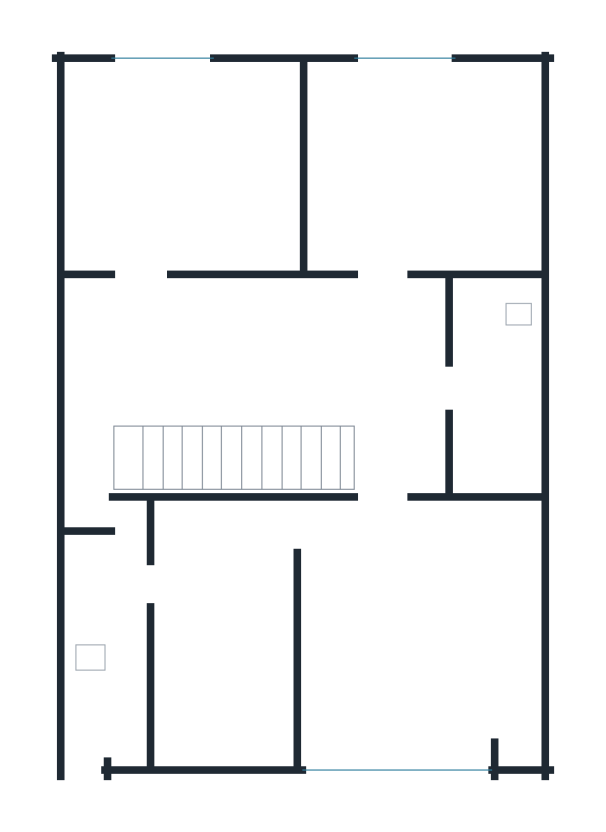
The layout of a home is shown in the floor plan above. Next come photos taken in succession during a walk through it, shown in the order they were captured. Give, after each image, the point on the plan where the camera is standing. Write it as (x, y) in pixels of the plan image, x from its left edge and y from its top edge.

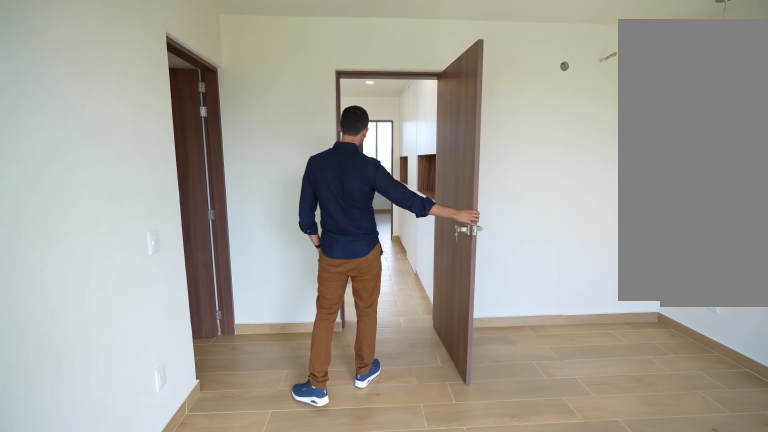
(332, 741)
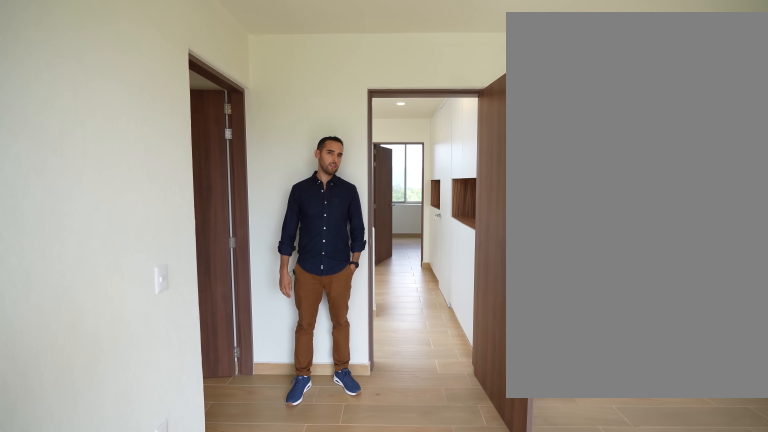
(370, 746)
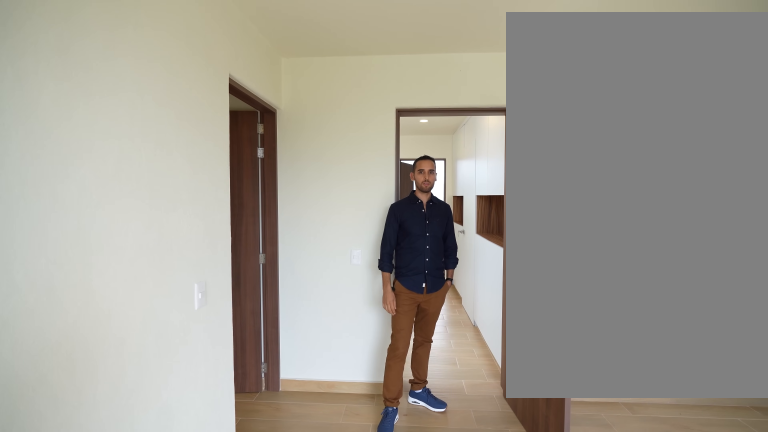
(370, 746)
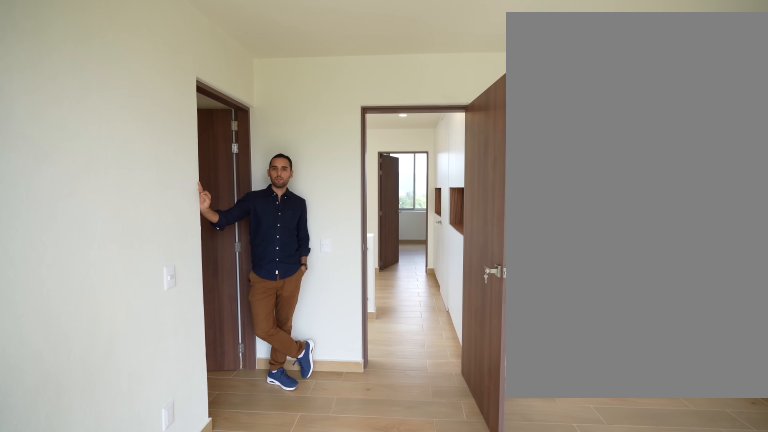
(374, 746)
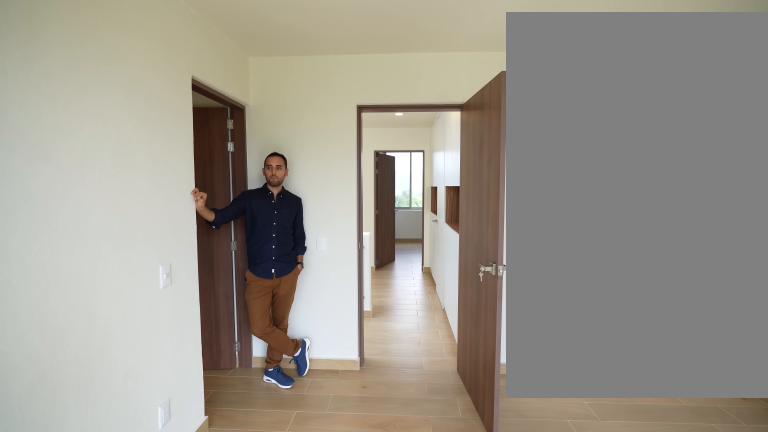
(374, 746)
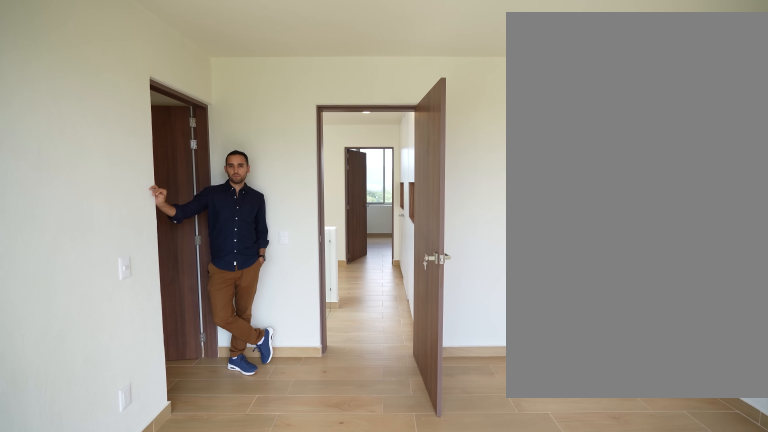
(384, 736)
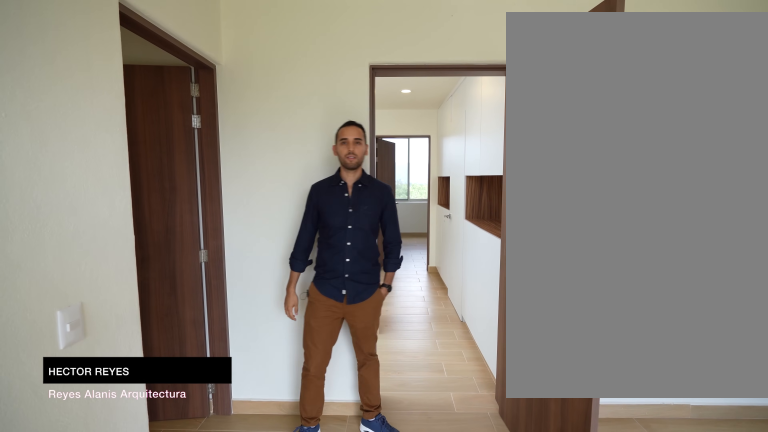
(397, 719)
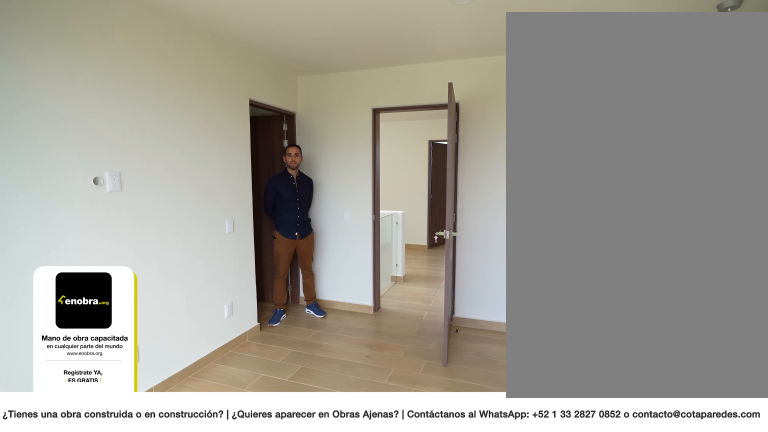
(458, 729)
